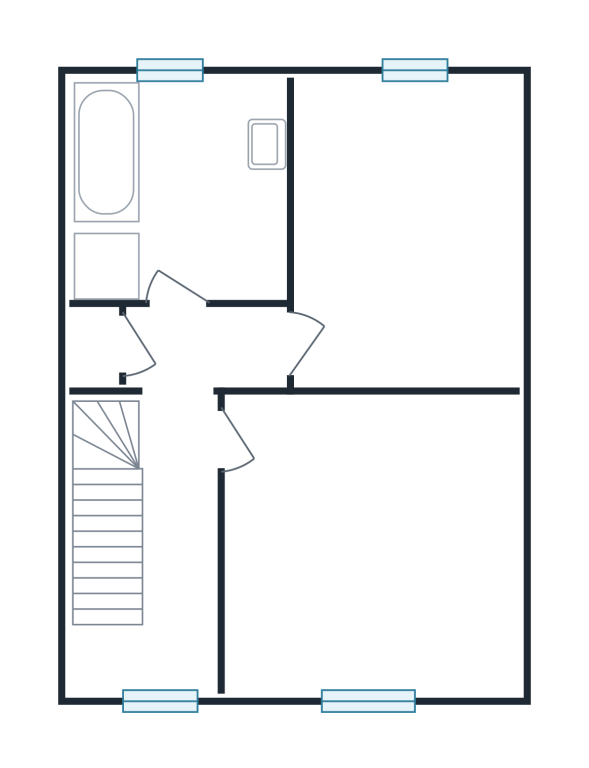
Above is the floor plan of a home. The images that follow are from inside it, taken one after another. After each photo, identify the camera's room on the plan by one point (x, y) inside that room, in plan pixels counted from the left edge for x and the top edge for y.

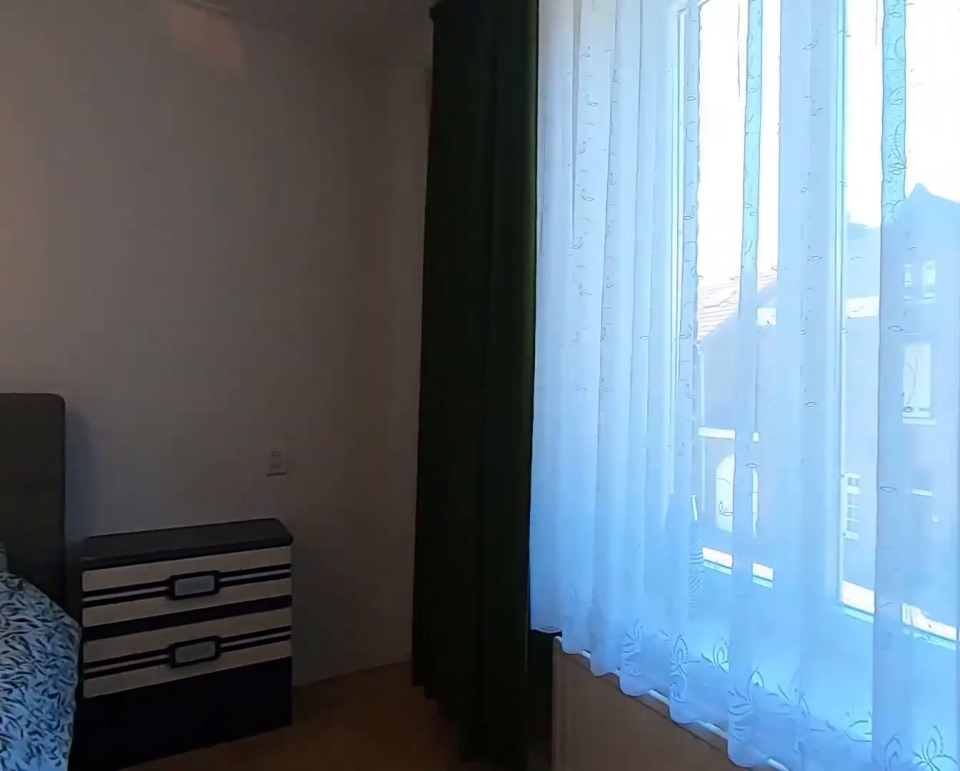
(370, 544)
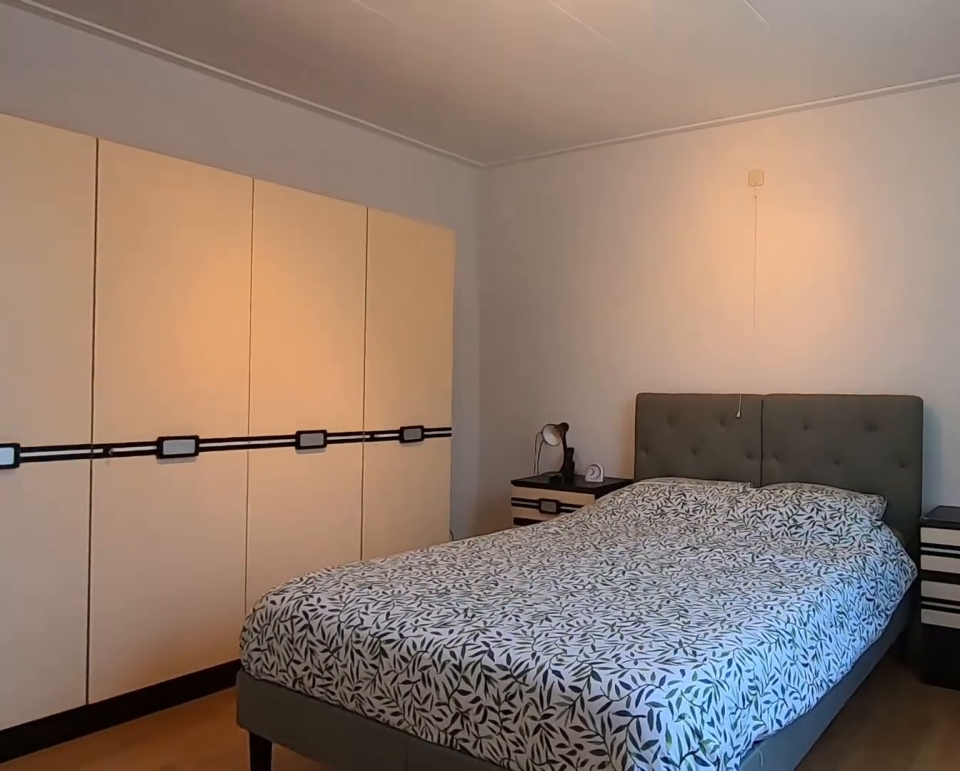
(370, 544)
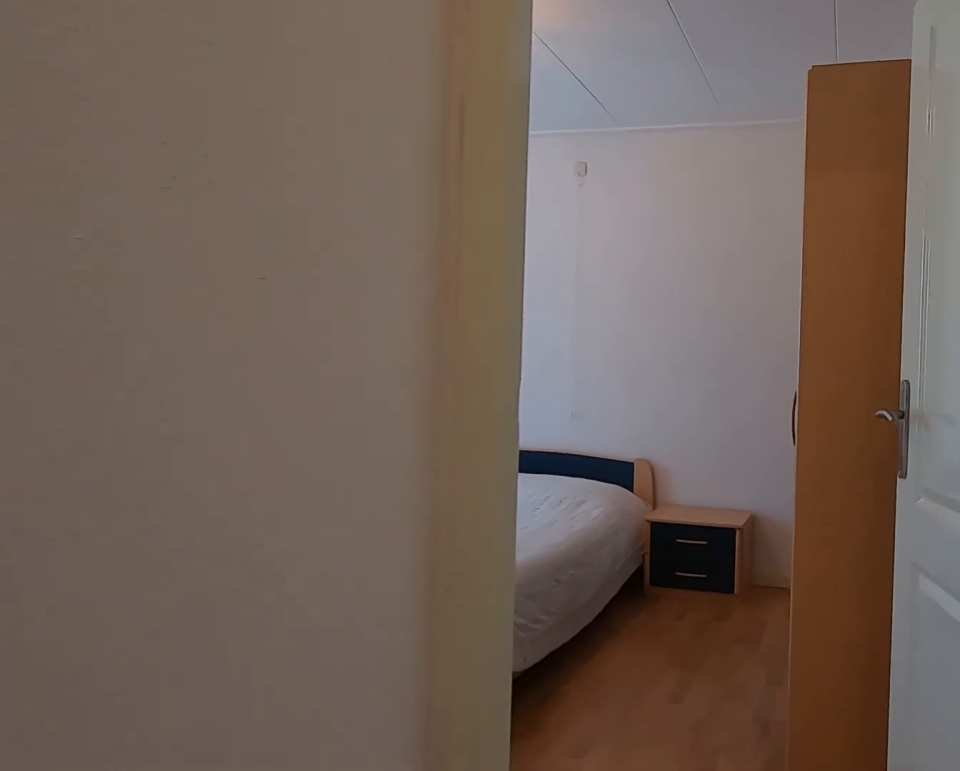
(179, 491)
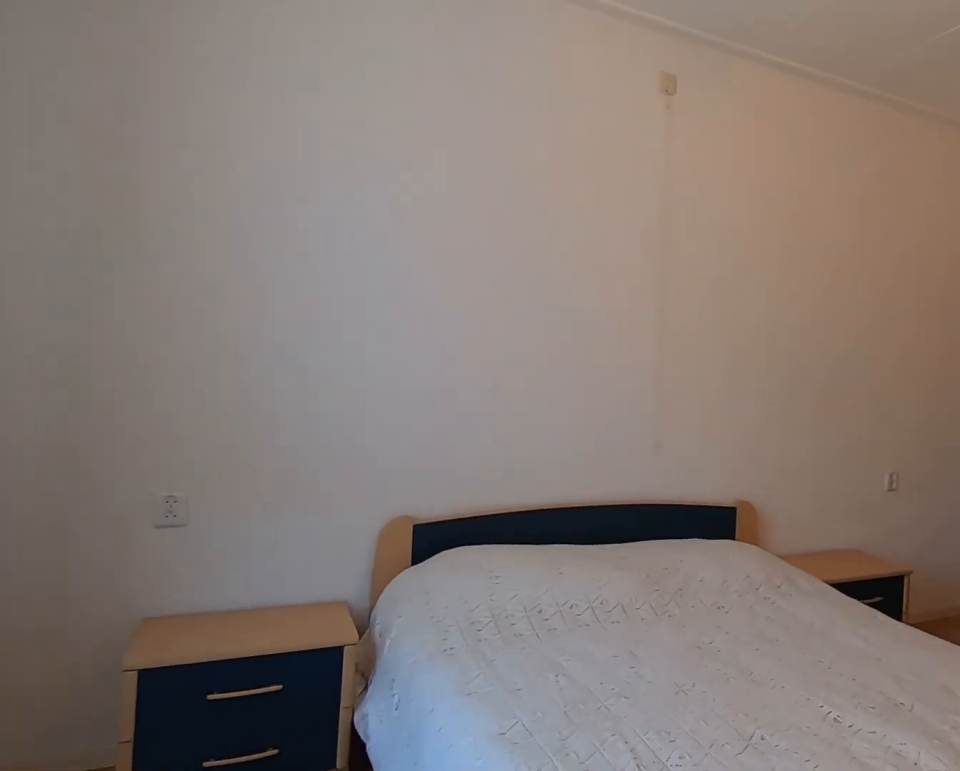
(404, 135)
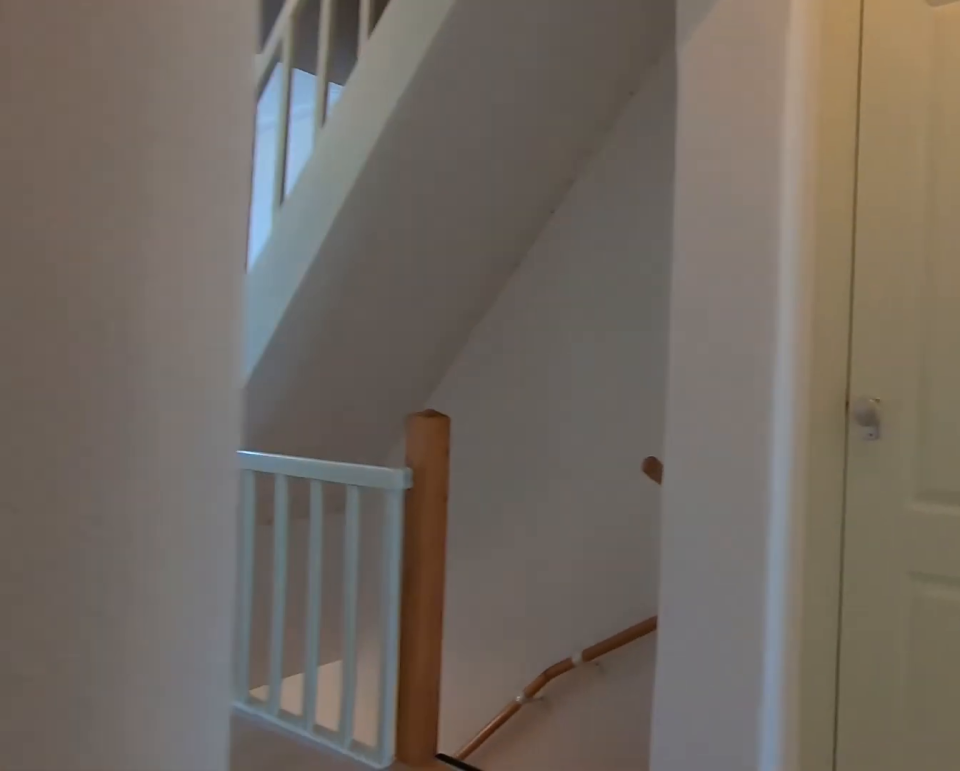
(179, 490)
